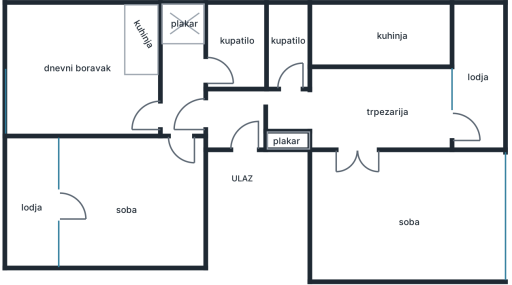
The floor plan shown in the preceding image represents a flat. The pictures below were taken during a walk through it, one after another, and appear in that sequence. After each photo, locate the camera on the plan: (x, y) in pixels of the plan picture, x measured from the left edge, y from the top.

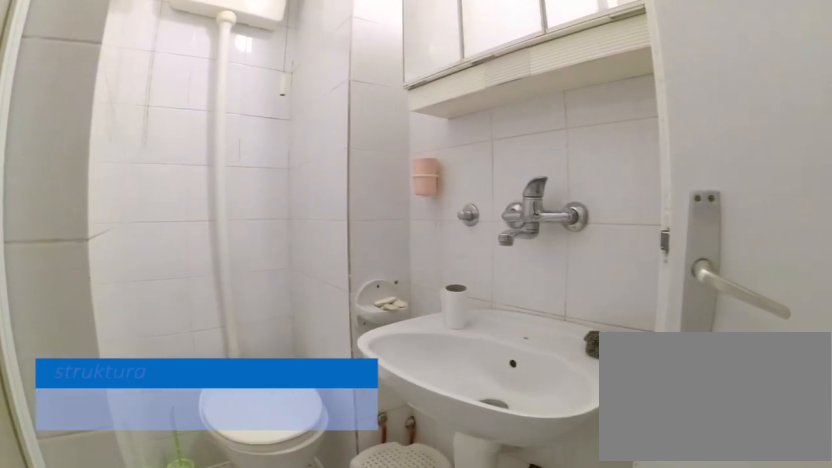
(288, 88)
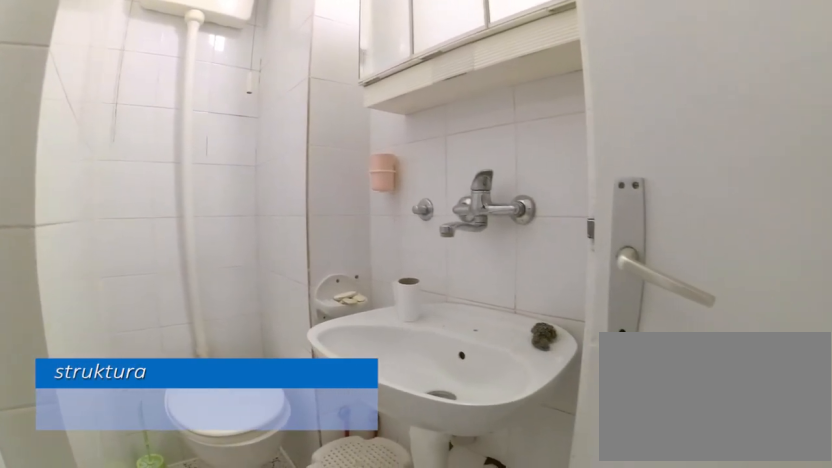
(288, 88)
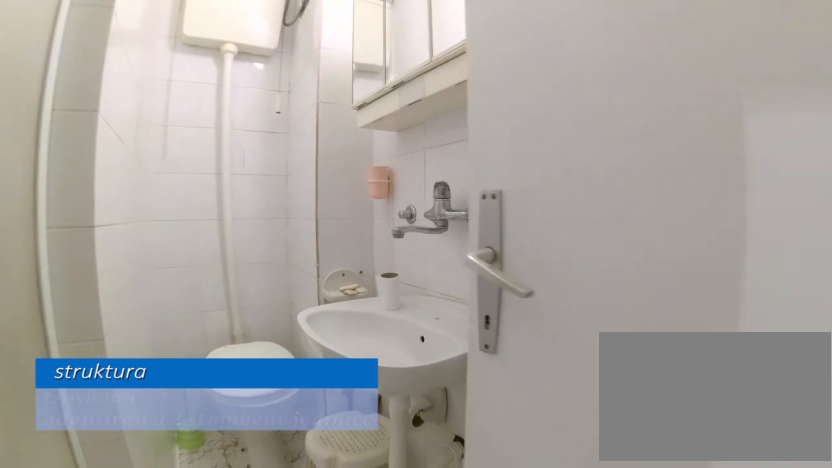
(285, 90)
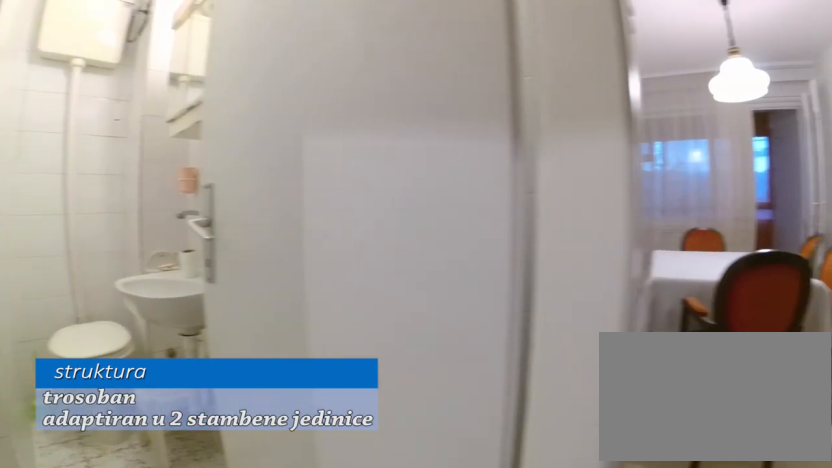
(267, 104)
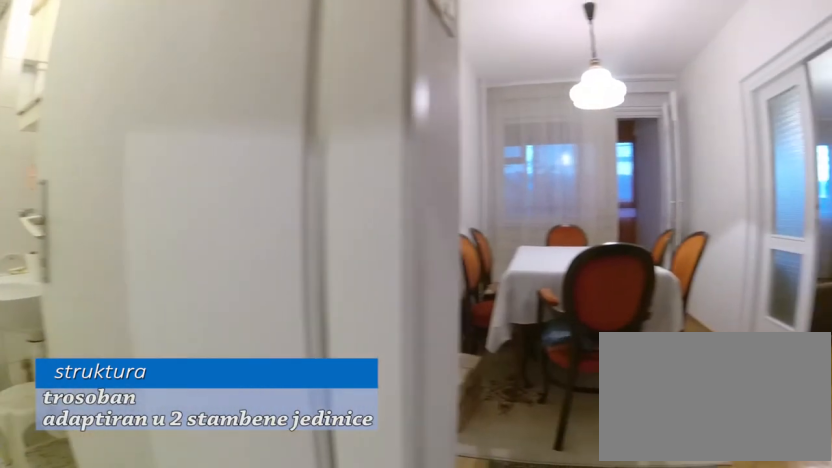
(263, 108)
